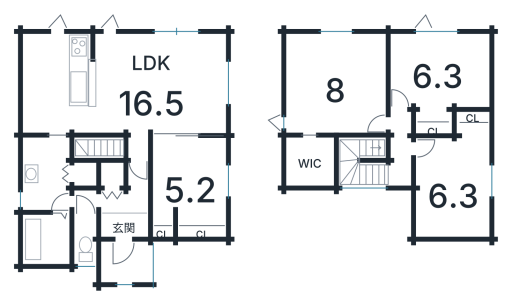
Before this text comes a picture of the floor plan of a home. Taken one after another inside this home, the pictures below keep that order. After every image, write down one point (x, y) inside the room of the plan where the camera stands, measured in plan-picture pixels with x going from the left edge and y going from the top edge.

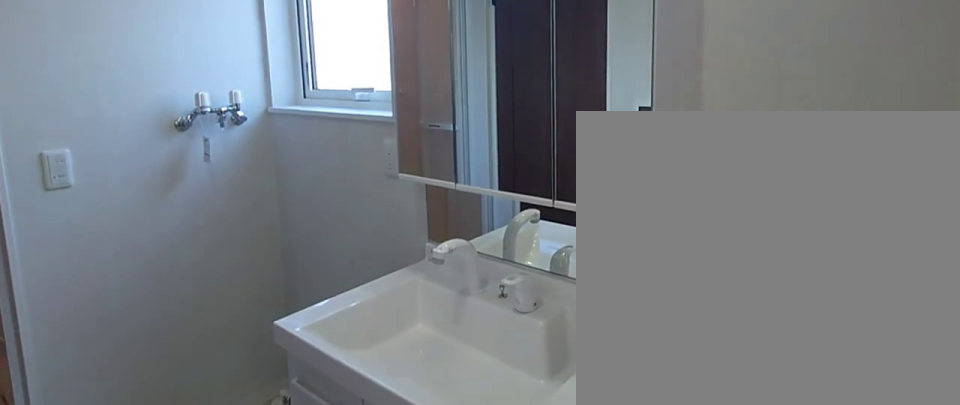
(43, 183)
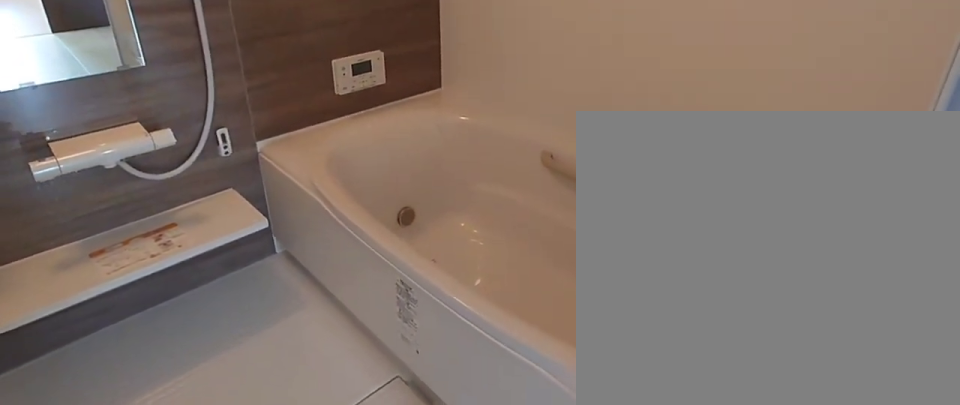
(46, 244)
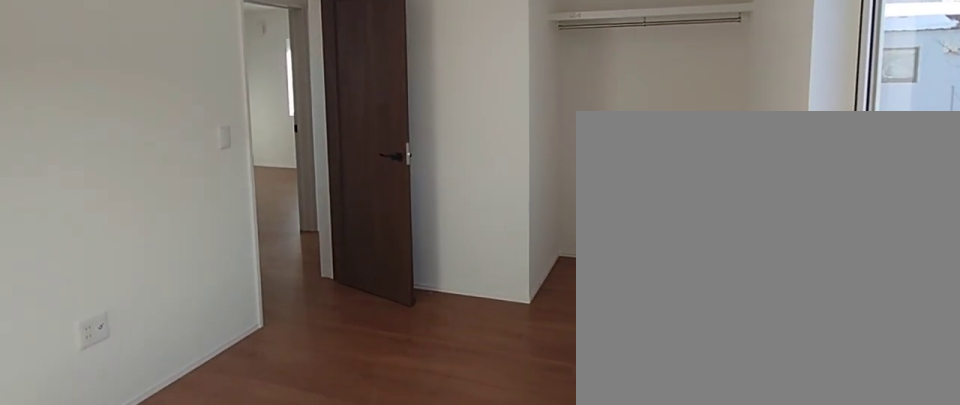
(453, 192)
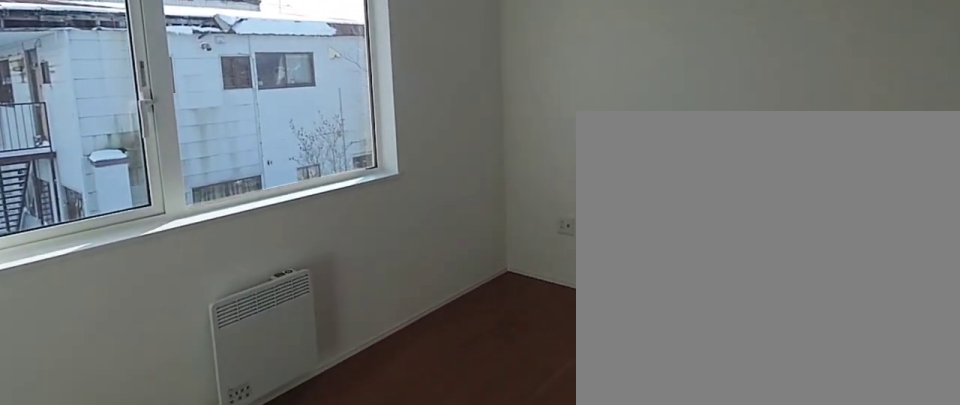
(437, 74)
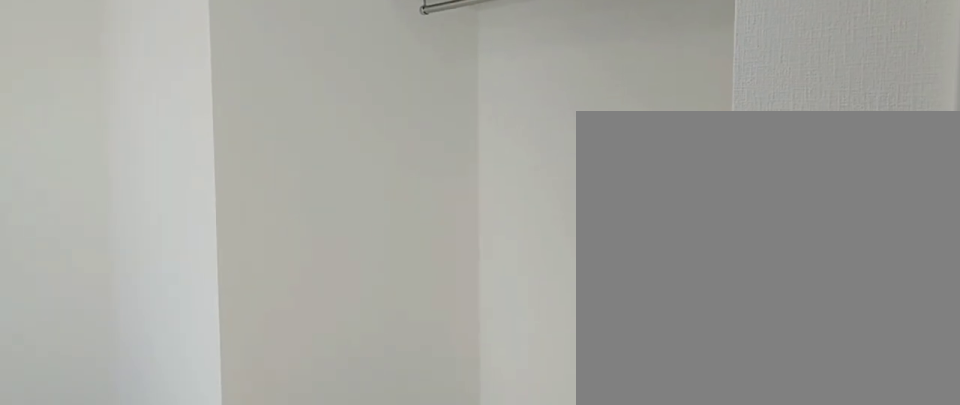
(437, 74)
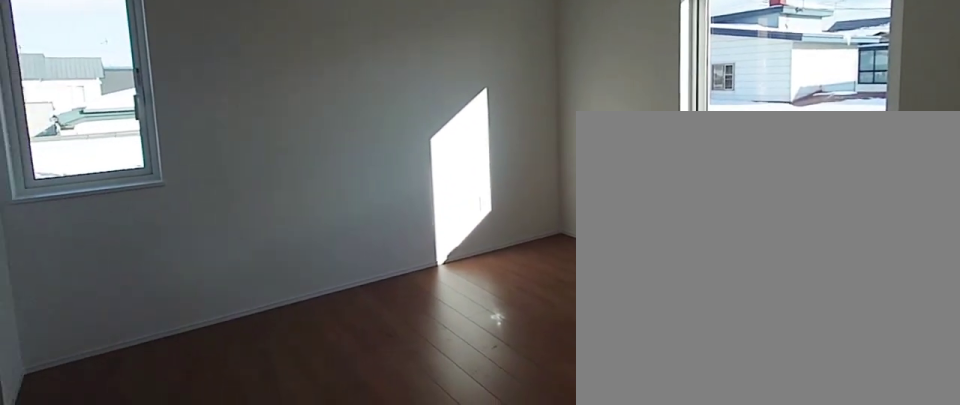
(333, 91)
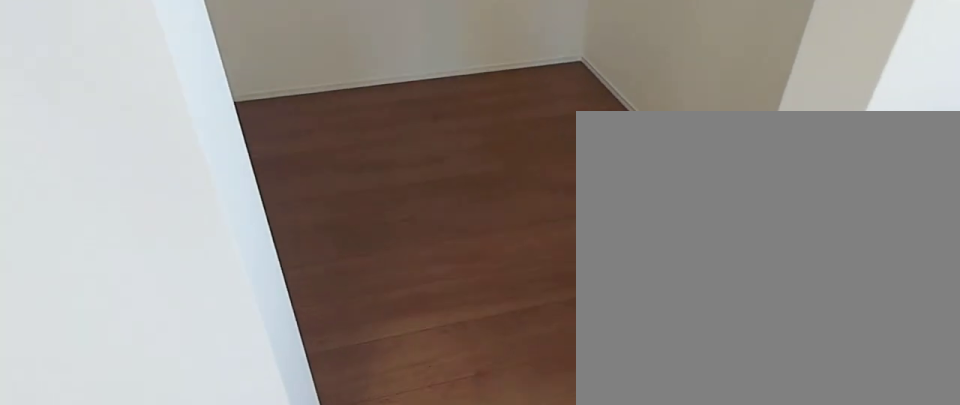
(307, 162)
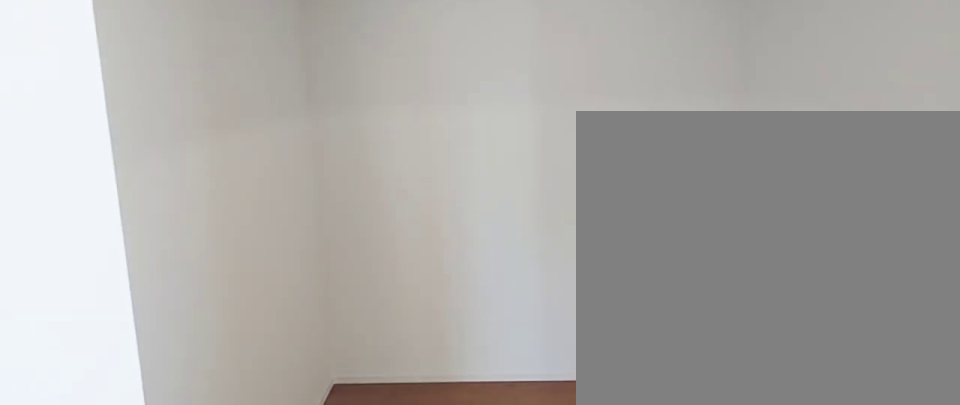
(307, 162)
